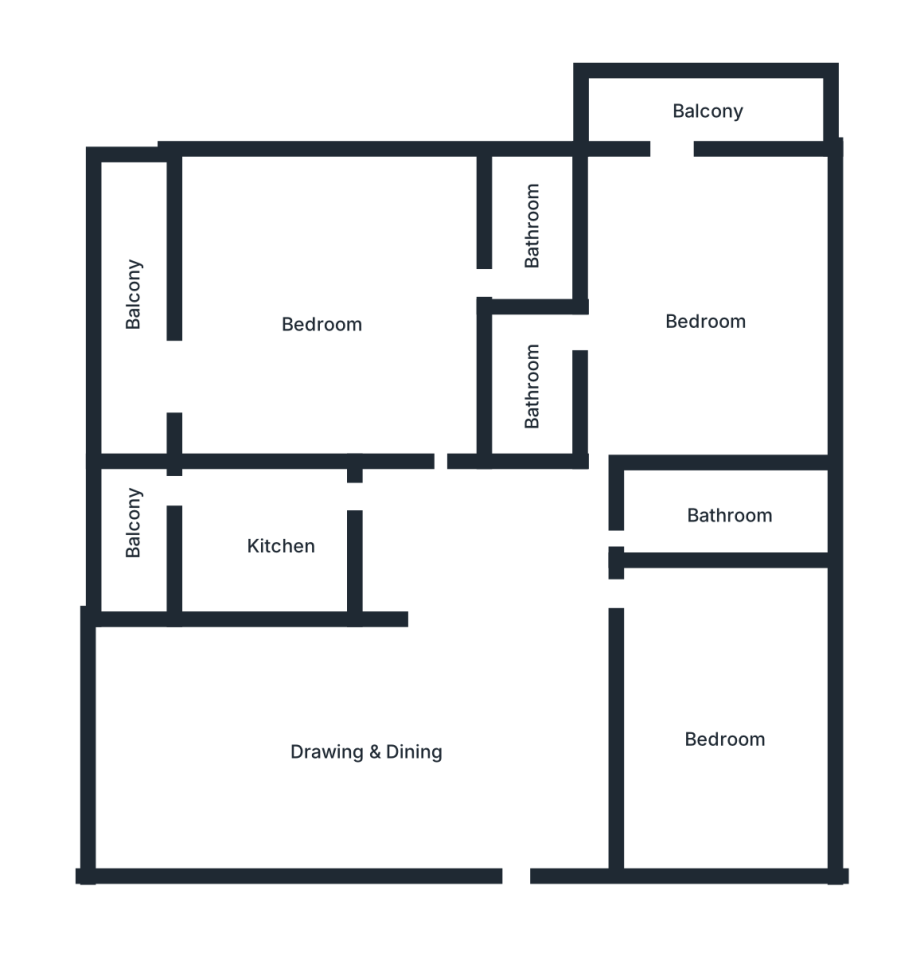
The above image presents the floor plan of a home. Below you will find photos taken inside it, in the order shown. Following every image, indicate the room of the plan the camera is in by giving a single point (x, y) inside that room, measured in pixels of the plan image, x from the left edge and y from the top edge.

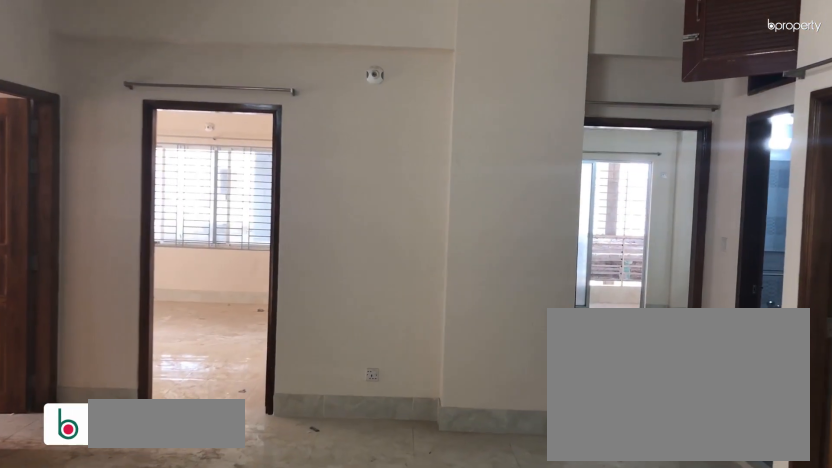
(371, 758)
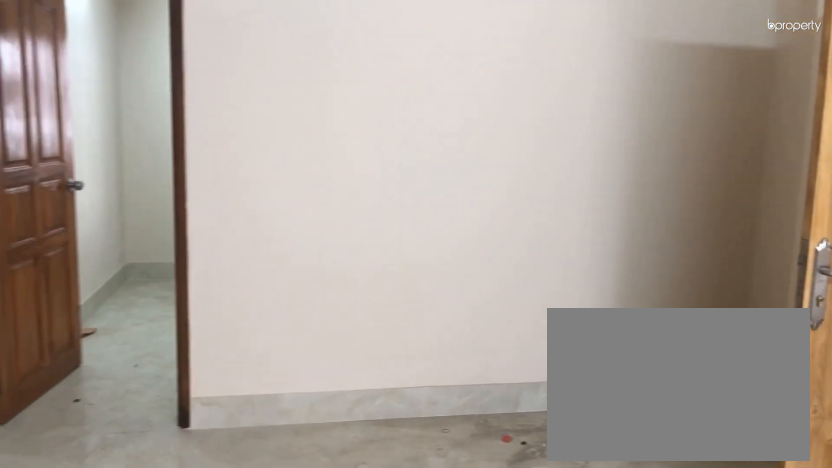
(371, 758)
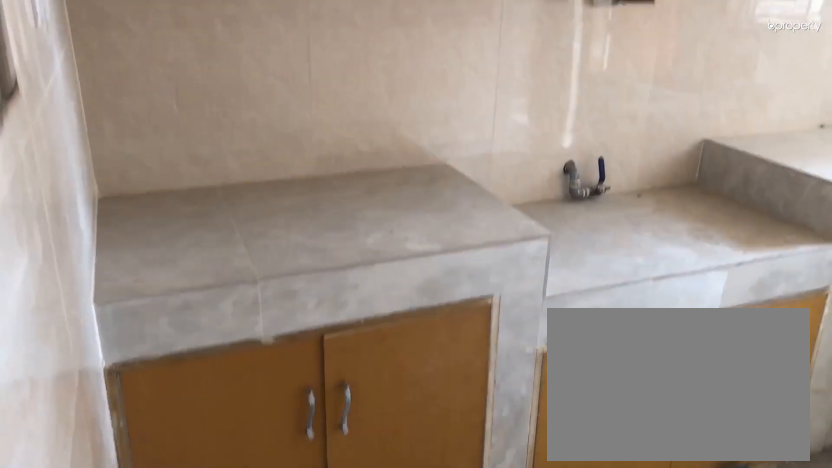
(275, 536)
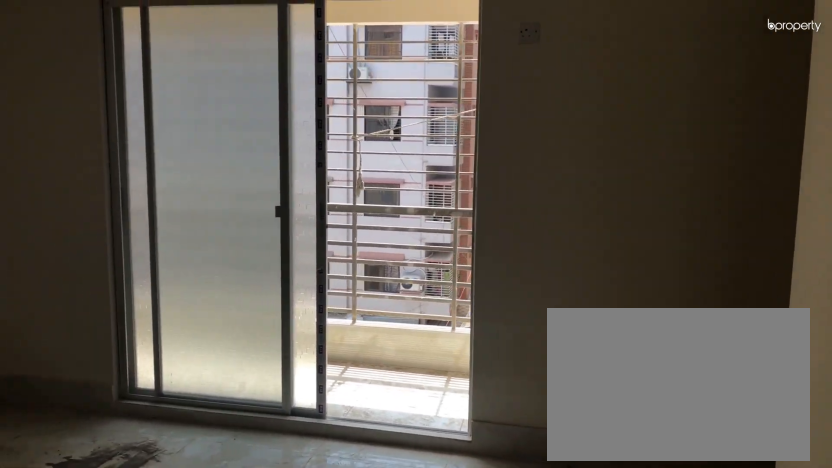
(321, 325)
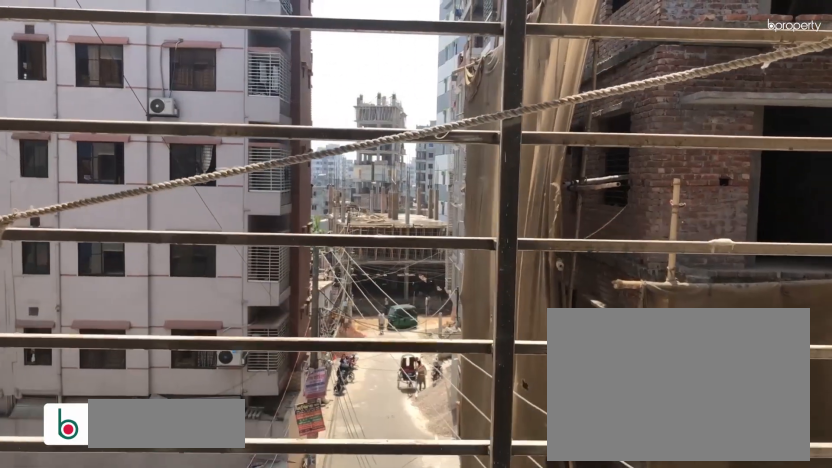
(138, 371)
